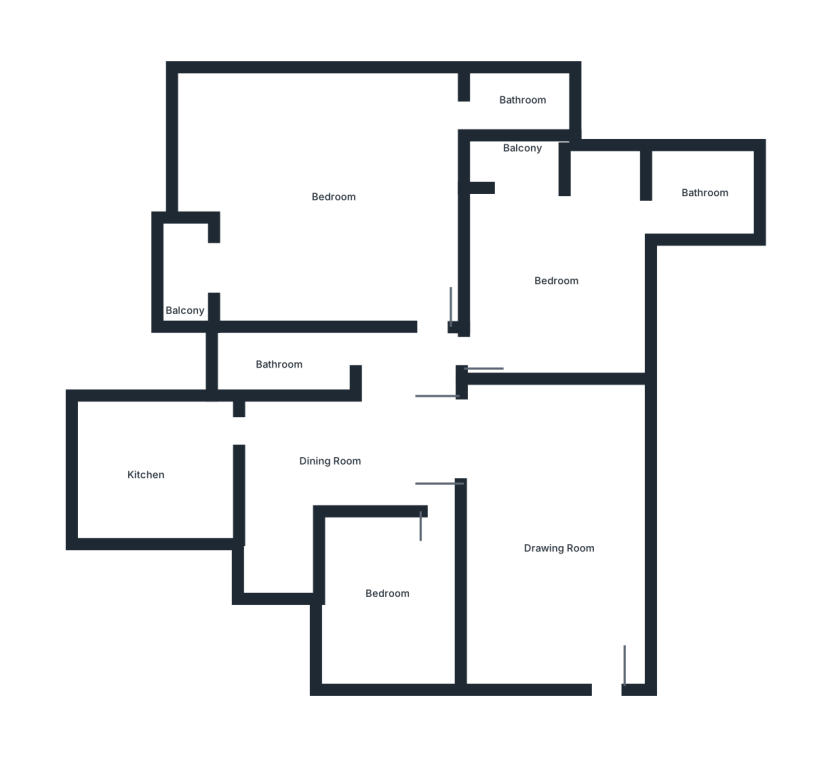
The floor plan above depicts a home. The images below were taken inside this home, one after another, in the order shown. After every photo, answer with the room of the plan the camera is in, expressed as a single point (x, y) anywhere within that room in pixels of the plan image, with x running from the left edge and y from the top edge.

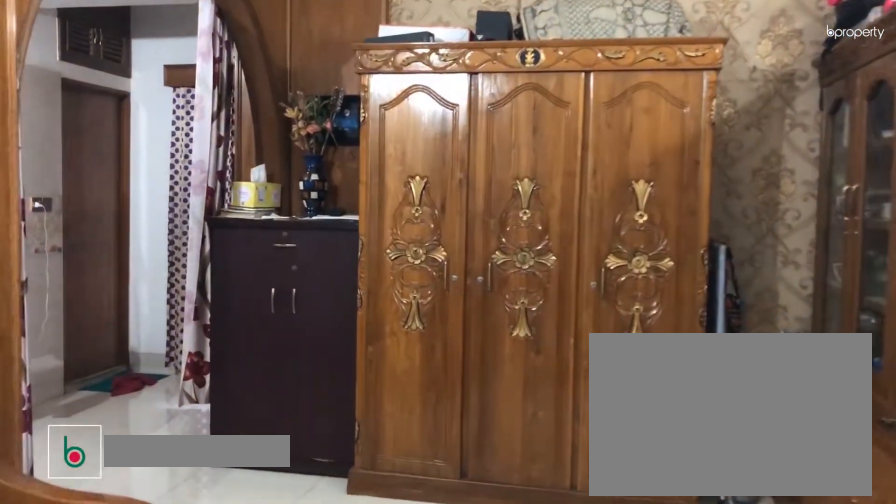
(557, 527)
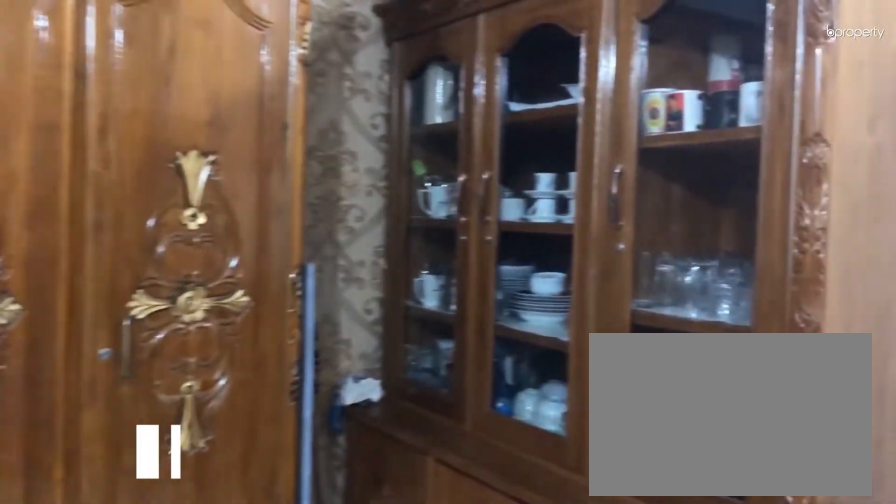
(557, 527)
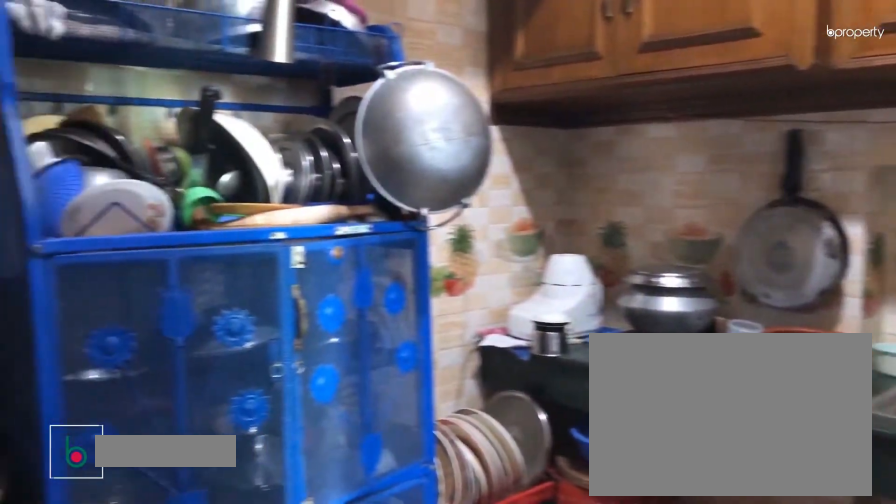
(156, 475)
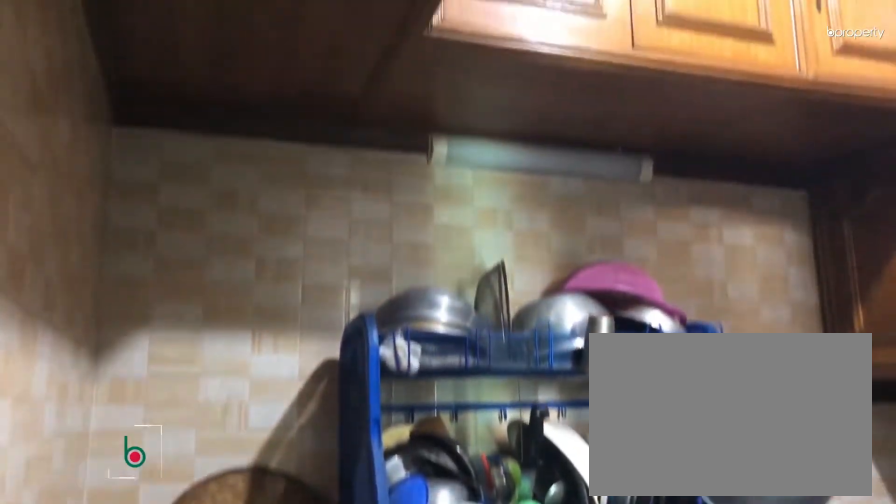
(156, 475)
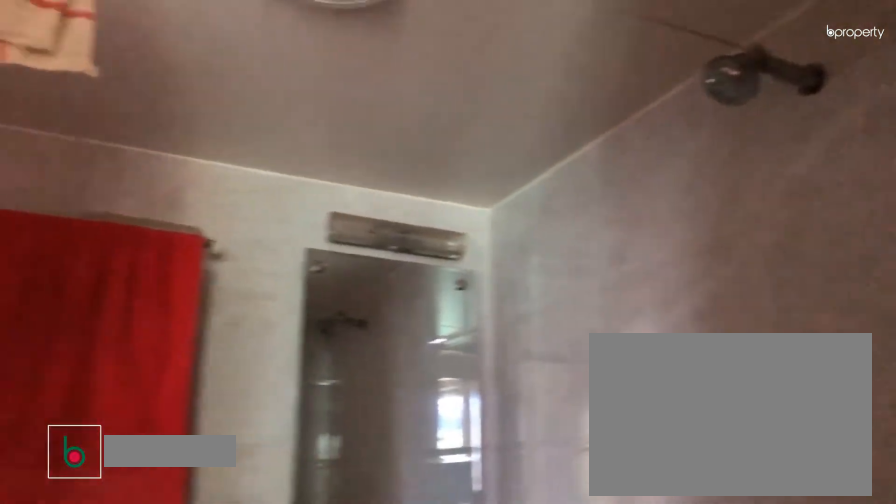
(279, 360)
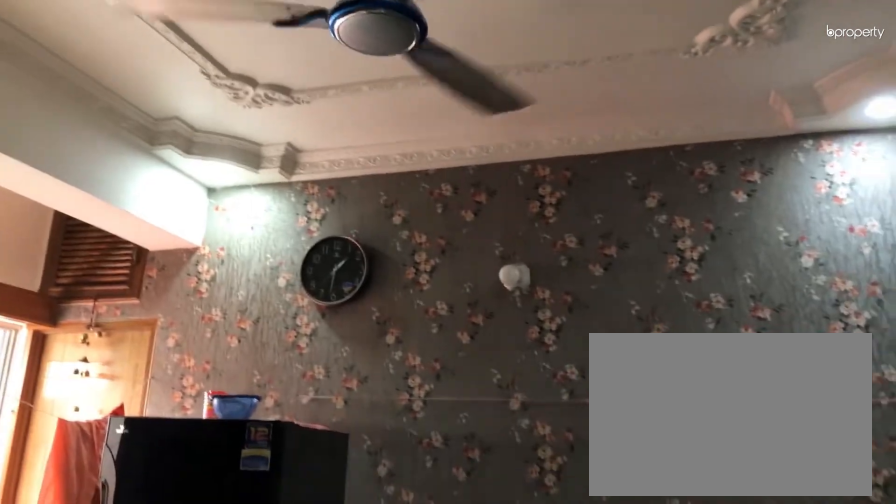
(547, 278)
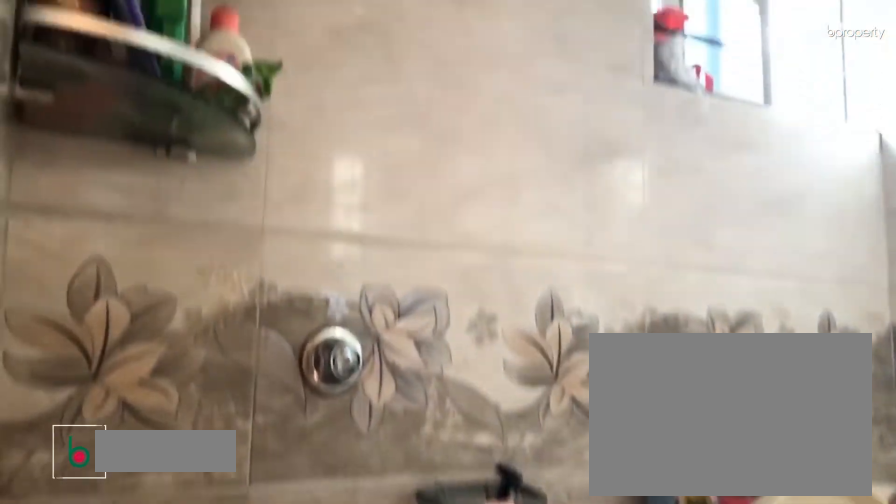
(702, 193)
